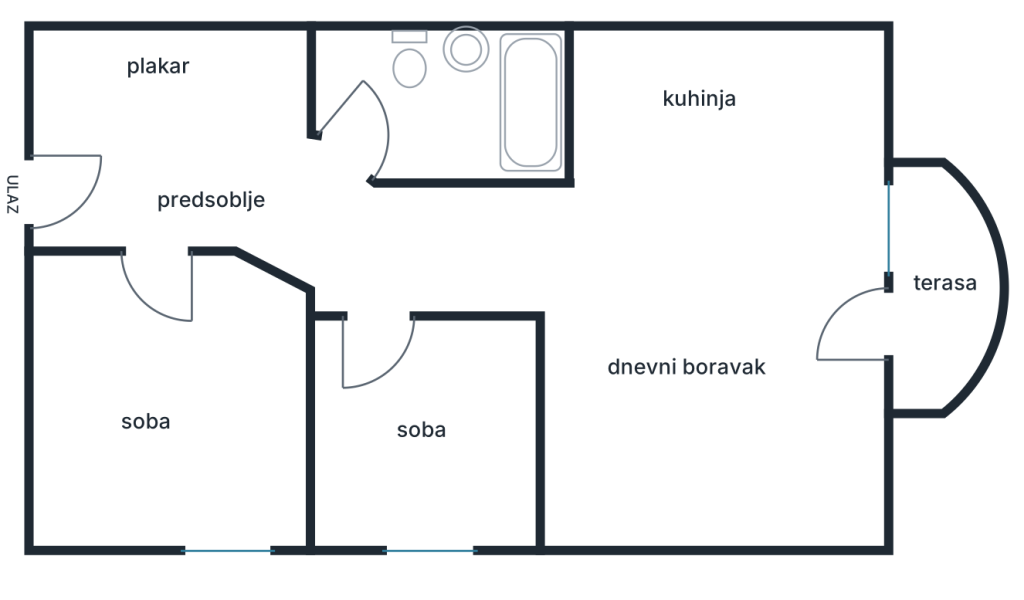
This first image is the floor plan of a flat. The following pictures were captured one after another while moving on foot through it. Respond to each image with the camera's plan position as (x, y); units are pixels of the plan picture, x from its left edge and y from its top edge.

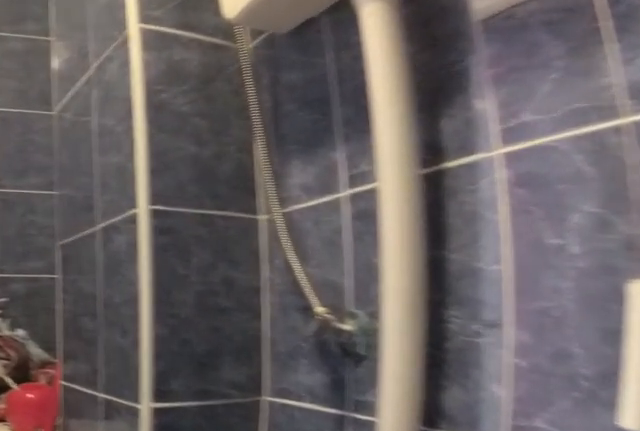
(466, 122)
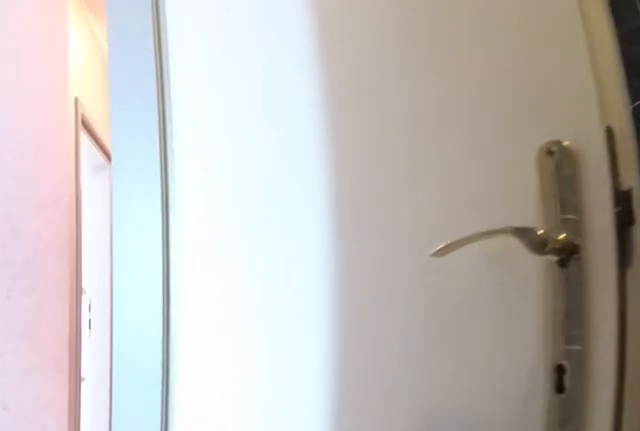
(408, 127)
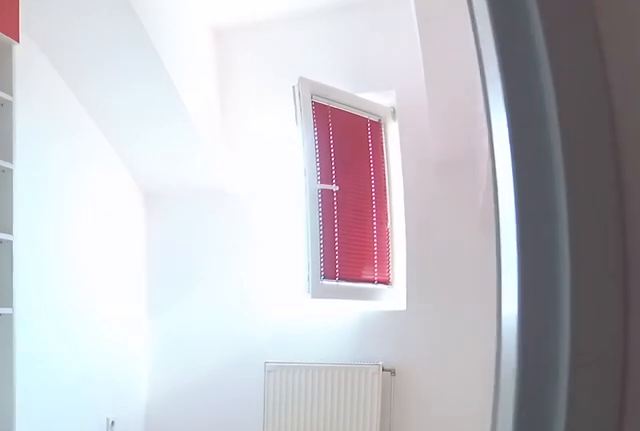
(358, 230)
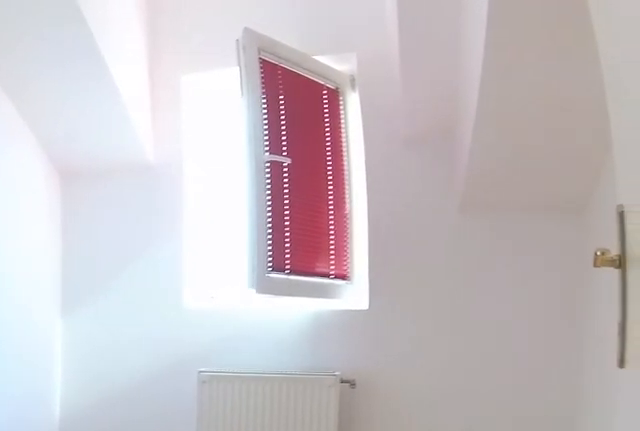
(373, 271)
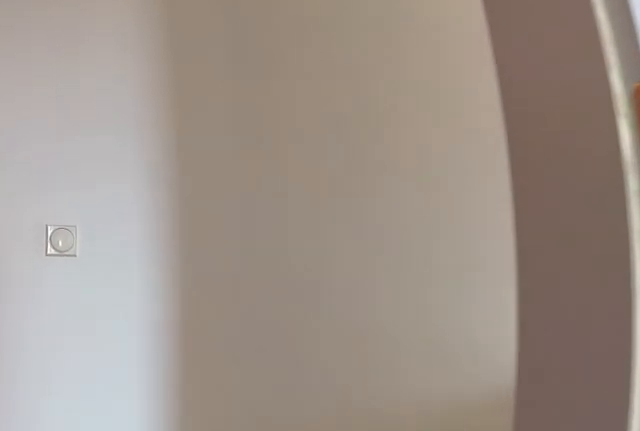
(368, 353)
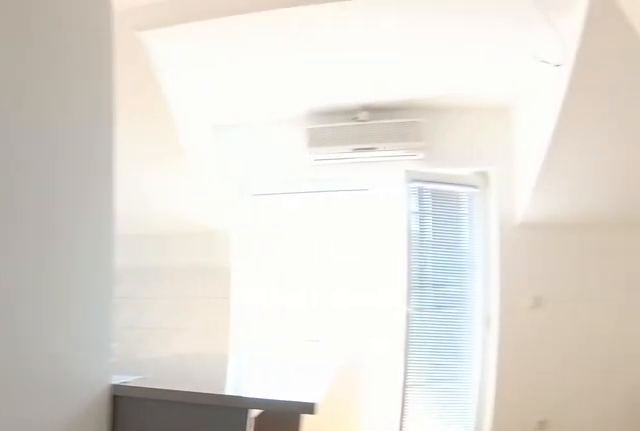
(387, 277)
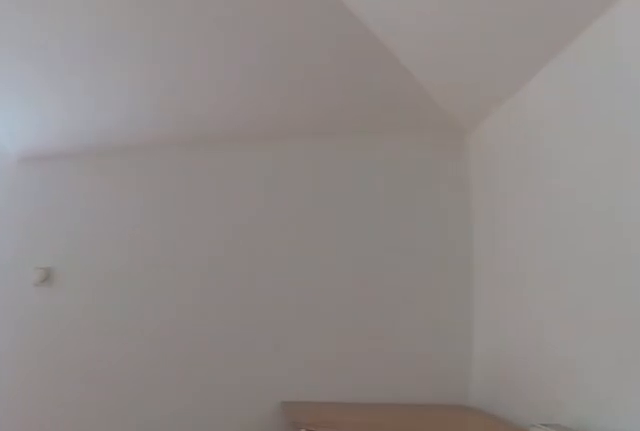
(664, 432)
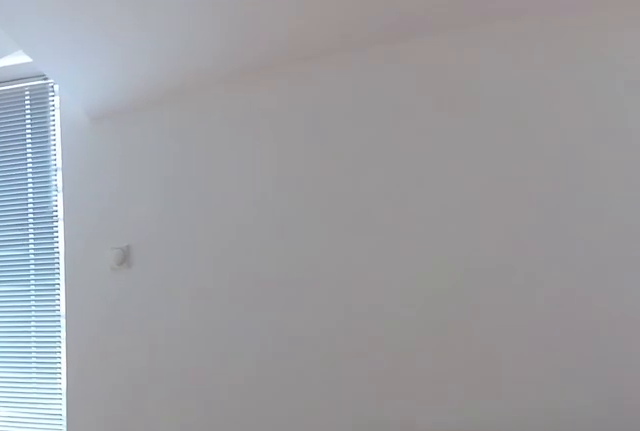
(715, 490)
